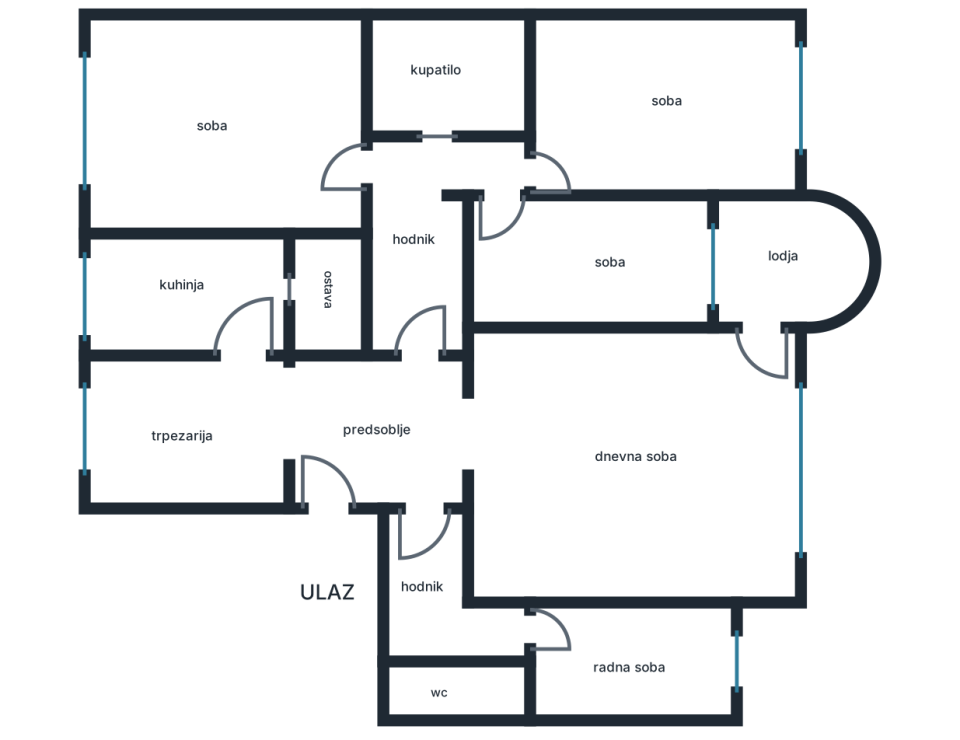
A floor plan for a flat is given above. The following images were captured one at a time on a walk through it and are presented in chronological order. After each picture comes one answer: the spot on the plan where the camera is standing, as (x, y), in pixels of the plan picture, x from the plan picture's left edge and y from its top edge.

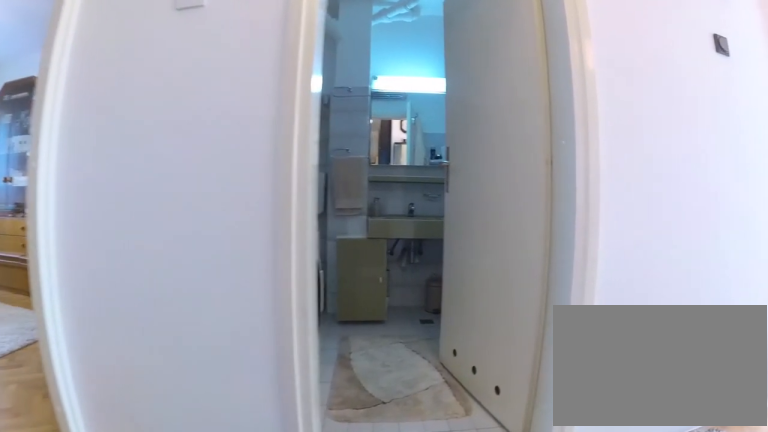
(423, 255)
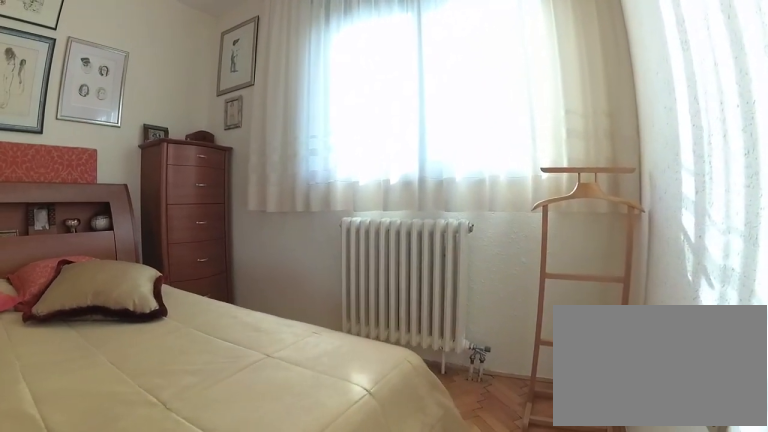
(619, 162)
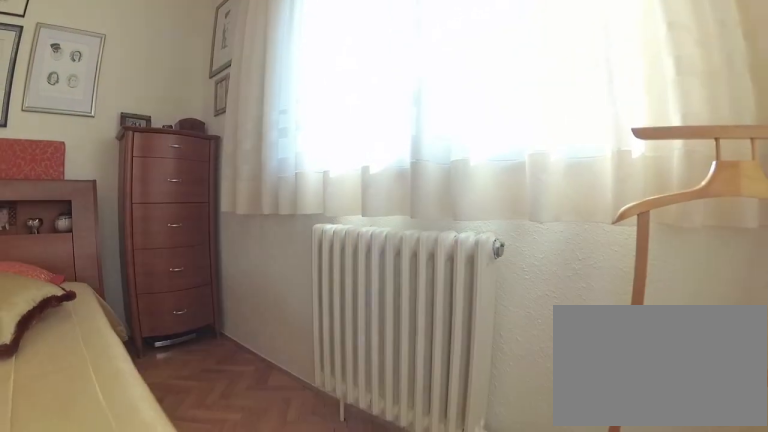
(670, 167)
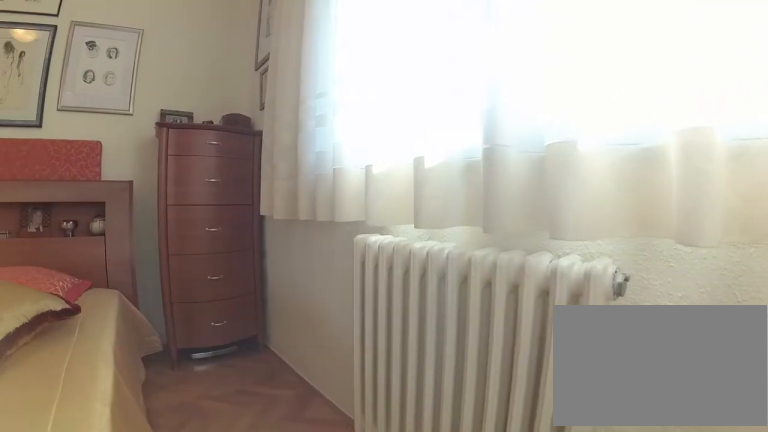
(696, 170)
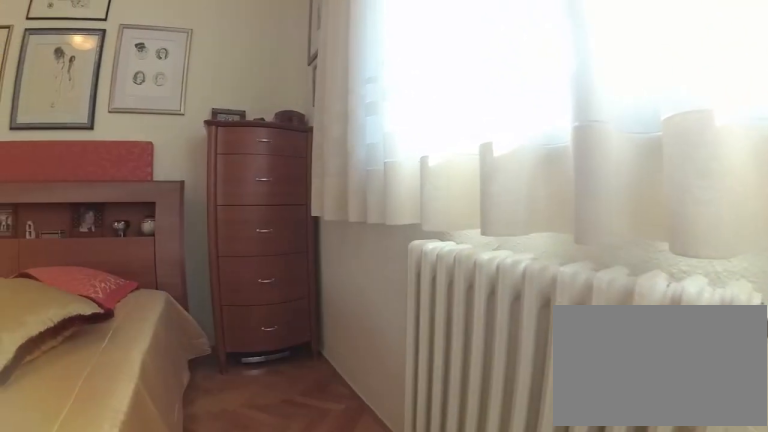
(709, 173)
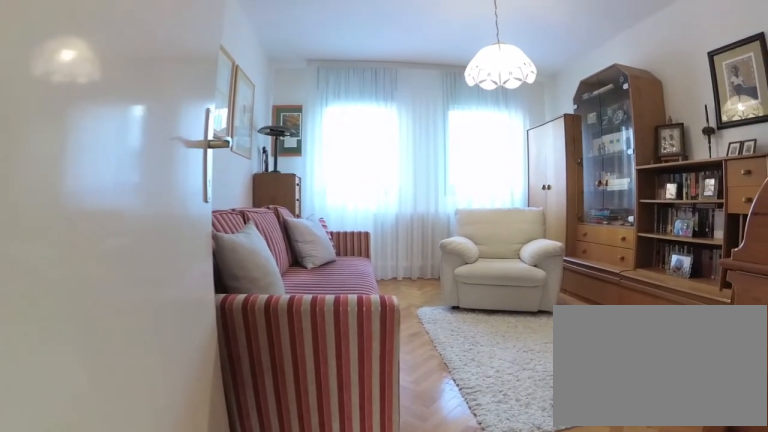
(389, 165)
